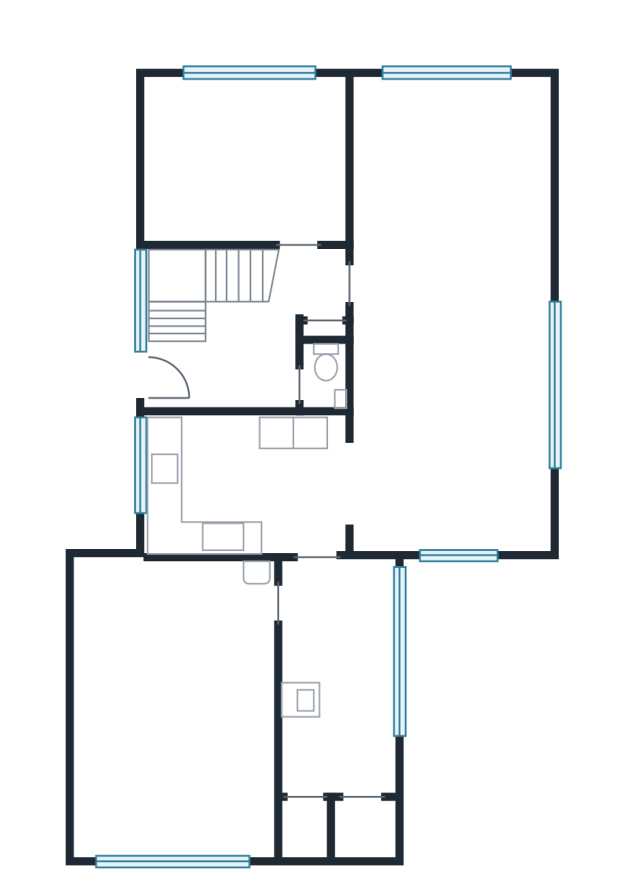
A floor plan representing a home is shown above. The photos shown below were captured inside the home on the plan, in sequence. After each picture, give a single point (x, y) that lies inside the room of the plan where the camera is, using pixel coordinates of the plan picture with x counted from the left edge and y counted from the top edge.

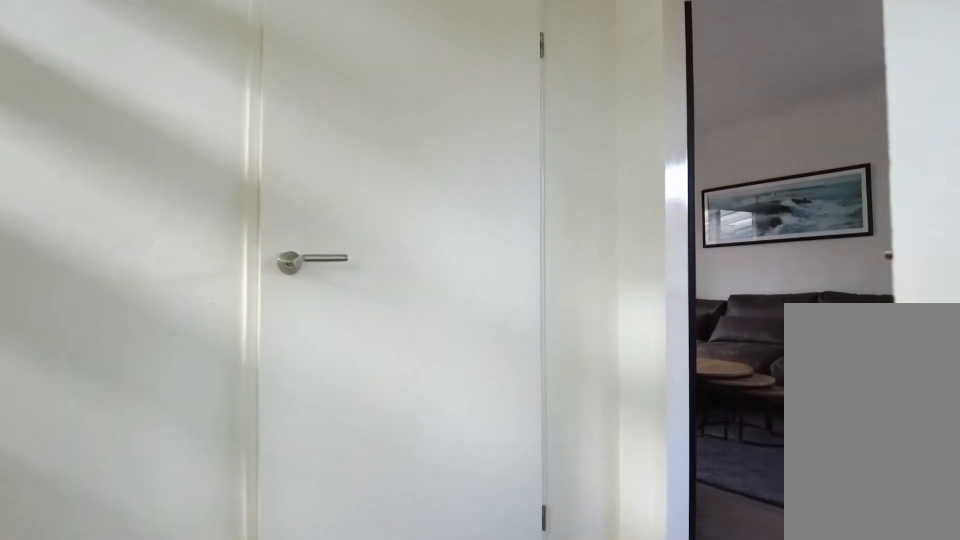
(251, 344)
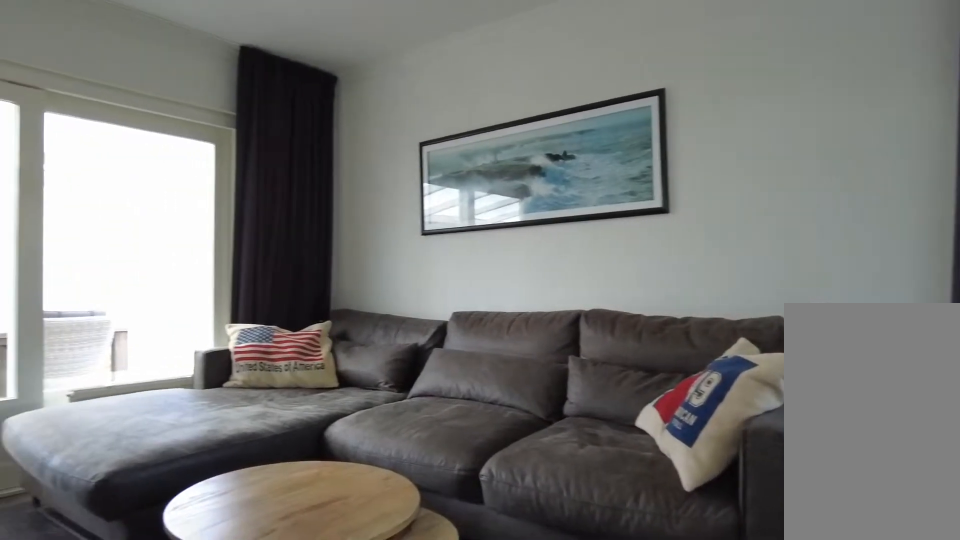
(421, 342)
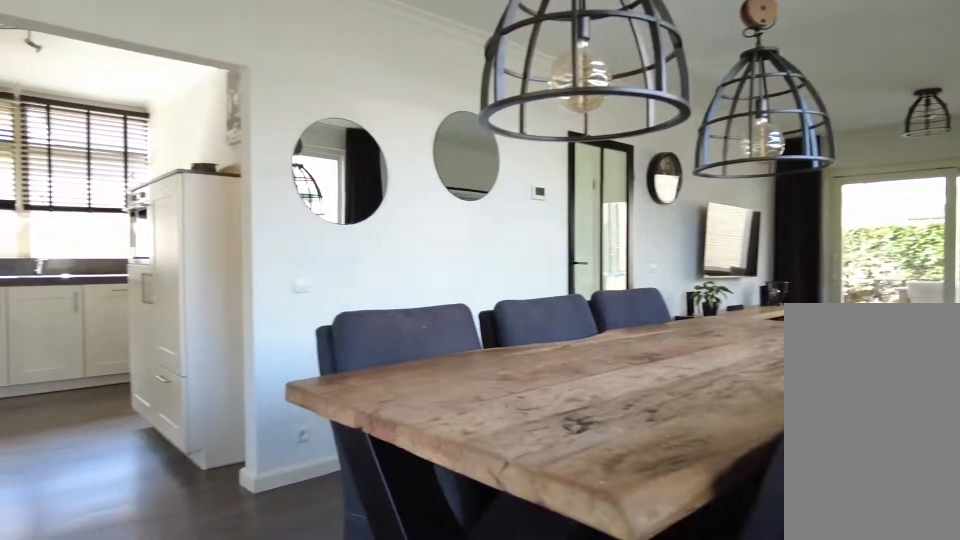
(420, 344)
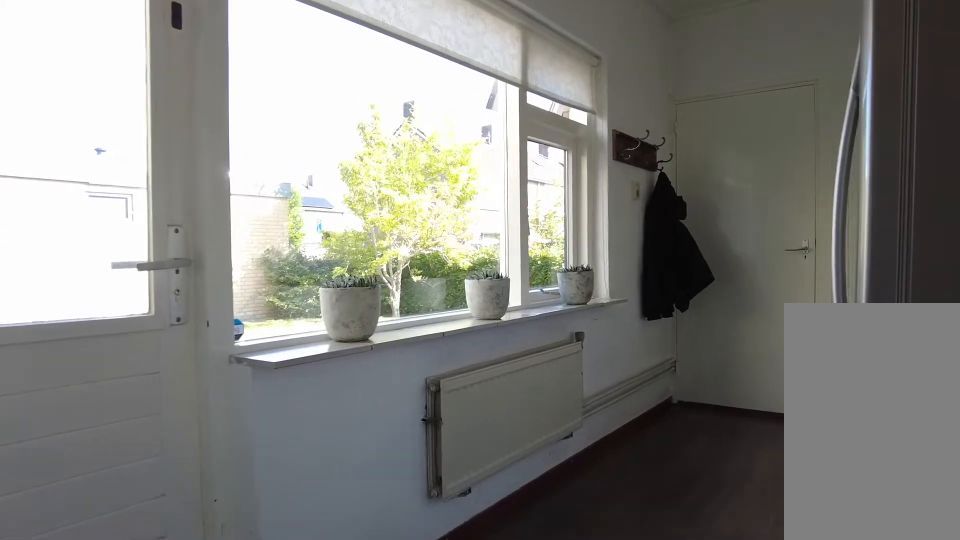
(339, 678)
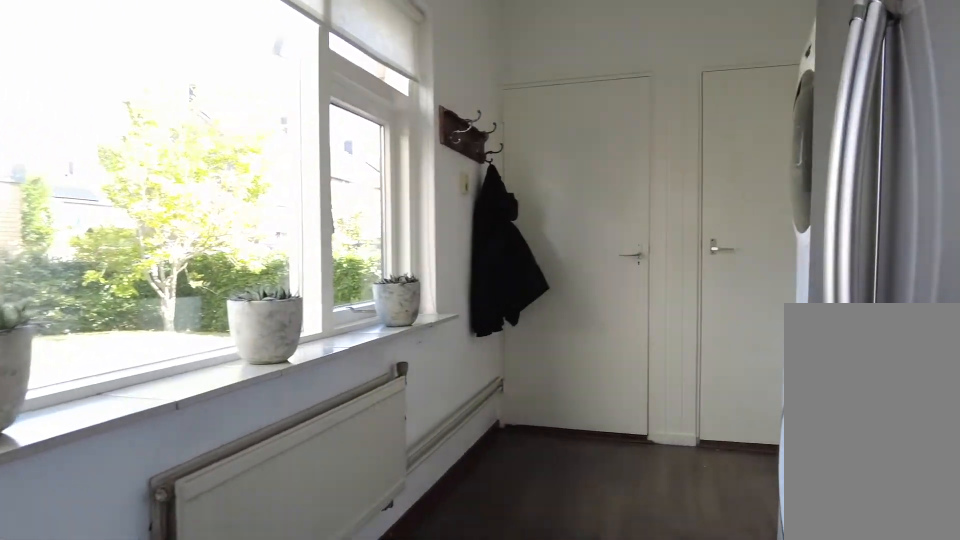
(339, 678)
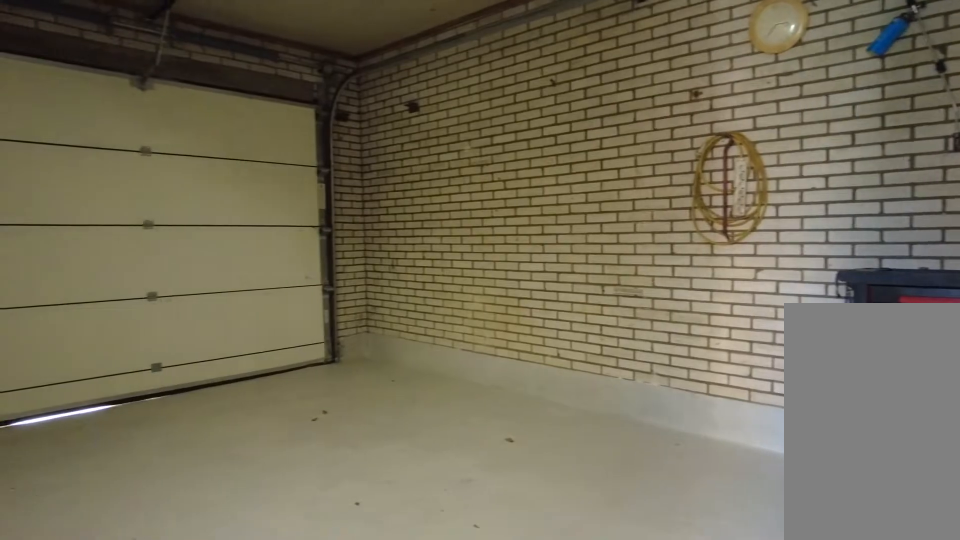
(174, 710)
